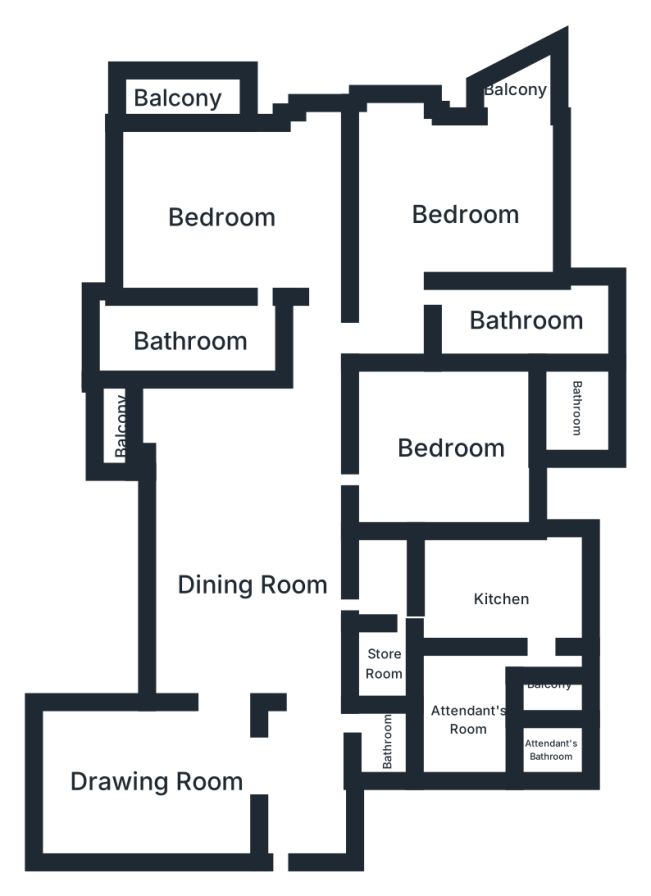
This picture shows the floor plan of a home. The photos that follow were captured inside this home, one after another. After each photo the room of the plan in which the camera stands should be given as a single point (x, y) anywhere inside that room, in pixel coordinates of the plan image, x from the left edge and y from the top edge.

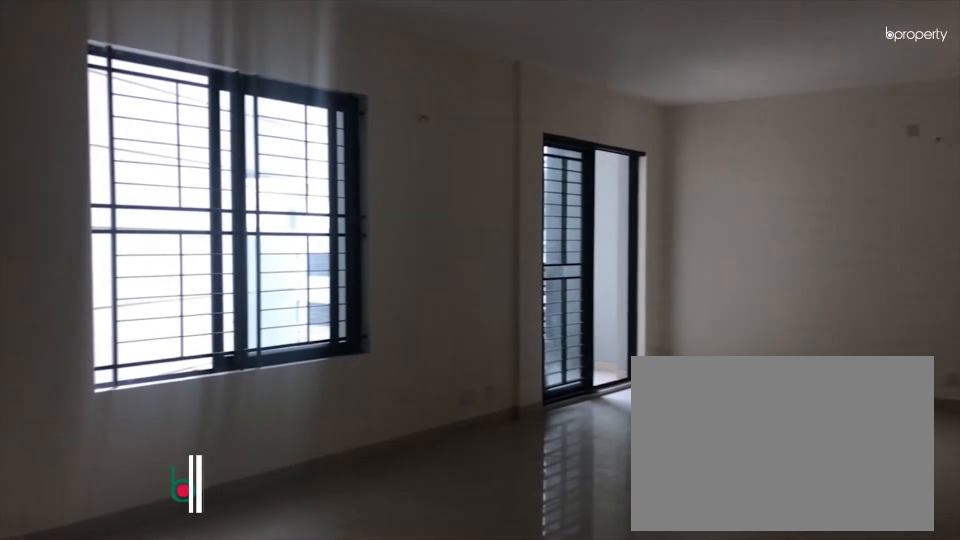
(255, 588)
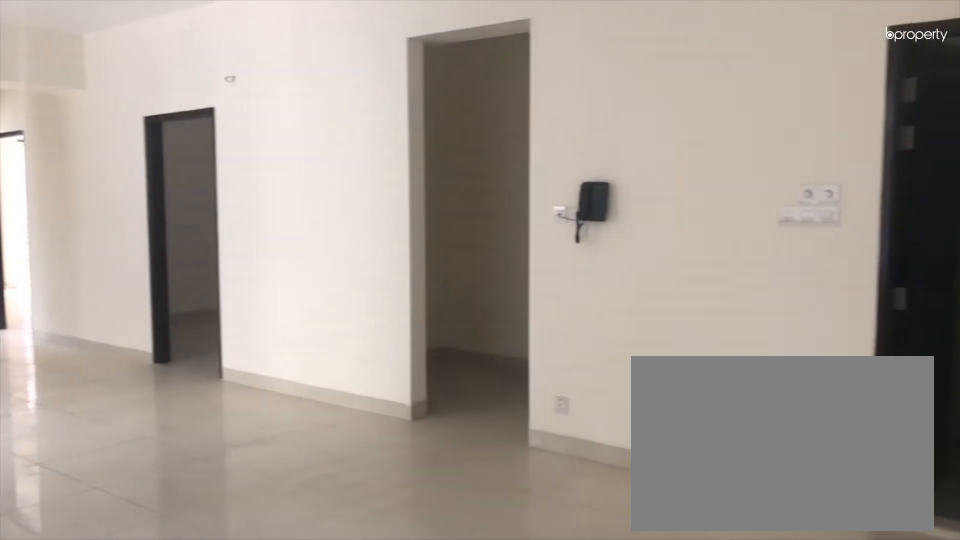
(255, 588)
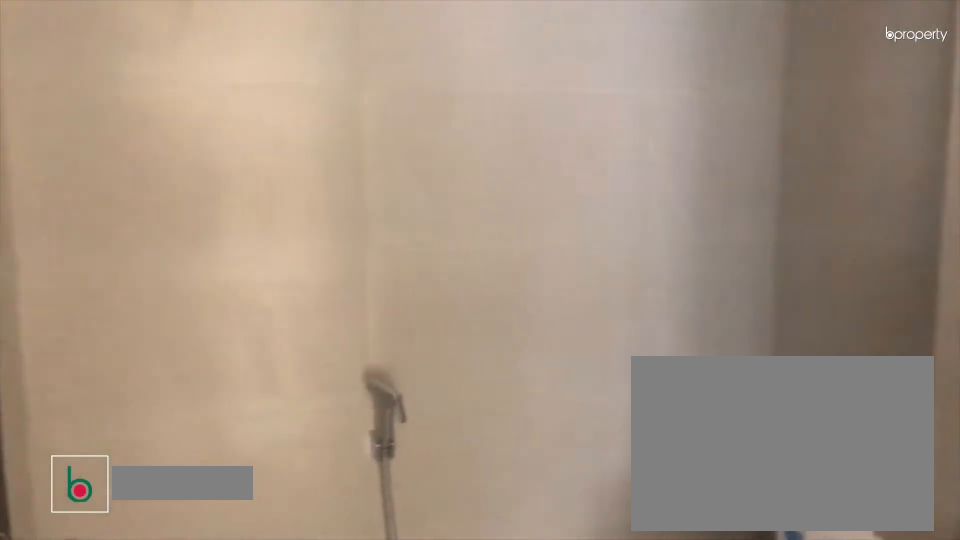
(388, 739)
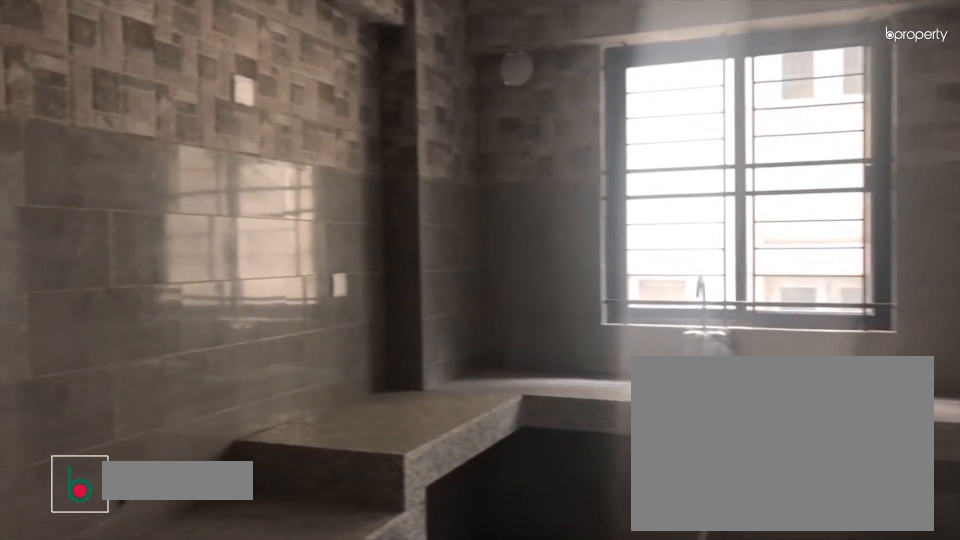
(508, 602)
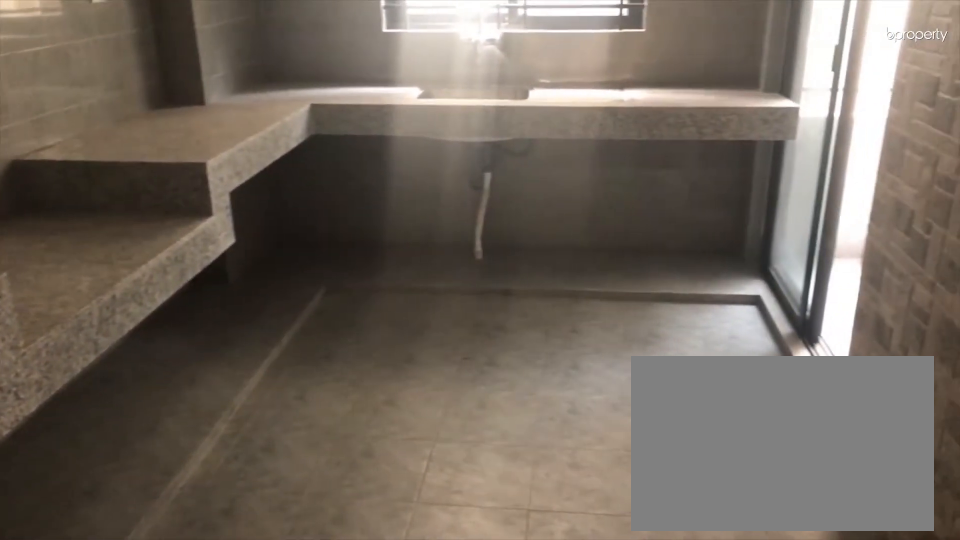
(508, 602)
